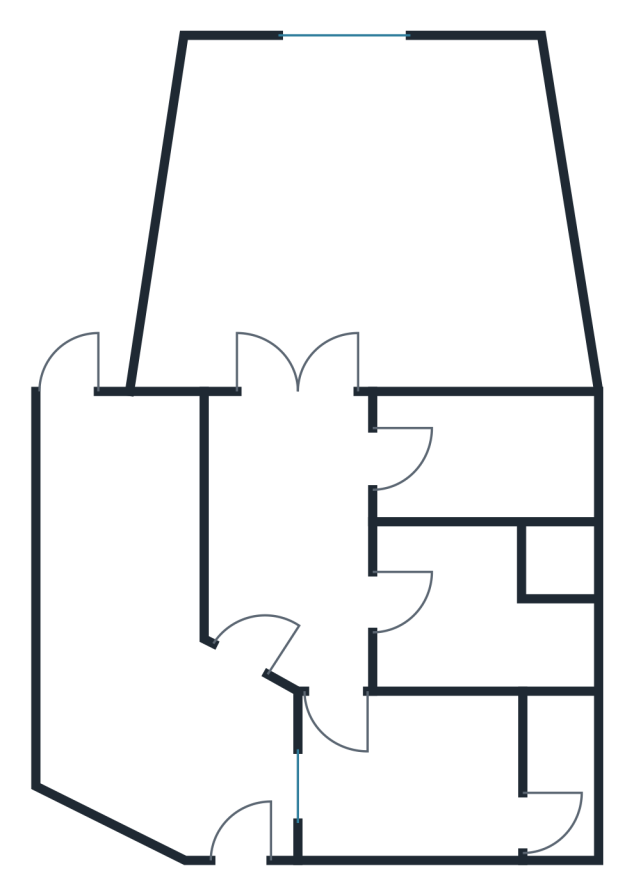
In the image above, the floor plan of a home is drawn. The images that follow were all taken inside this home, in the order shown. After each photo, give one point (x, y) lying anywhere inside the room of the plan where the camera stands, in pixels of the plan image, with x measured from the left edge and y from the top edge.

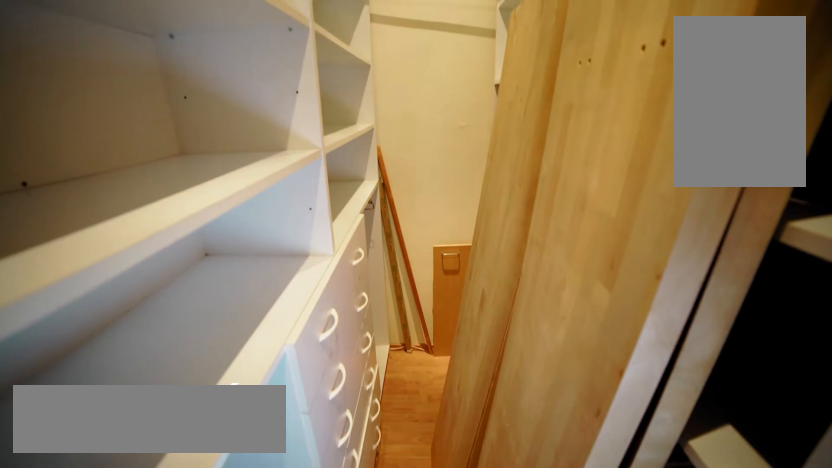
(561, 727)
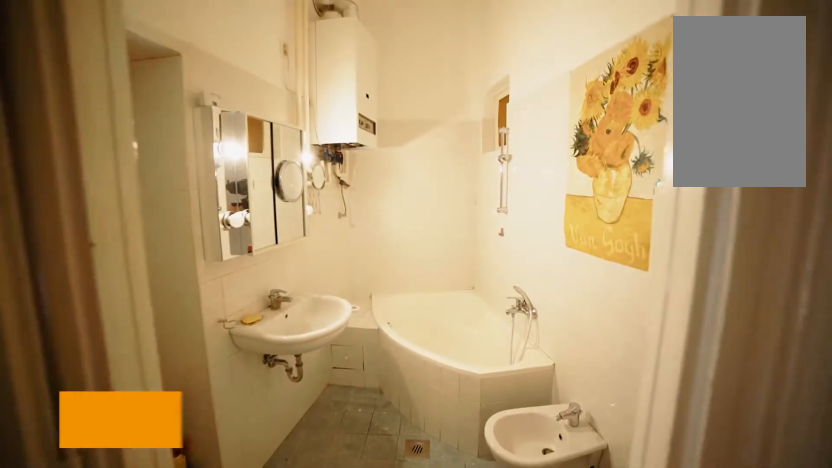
(382, 458)
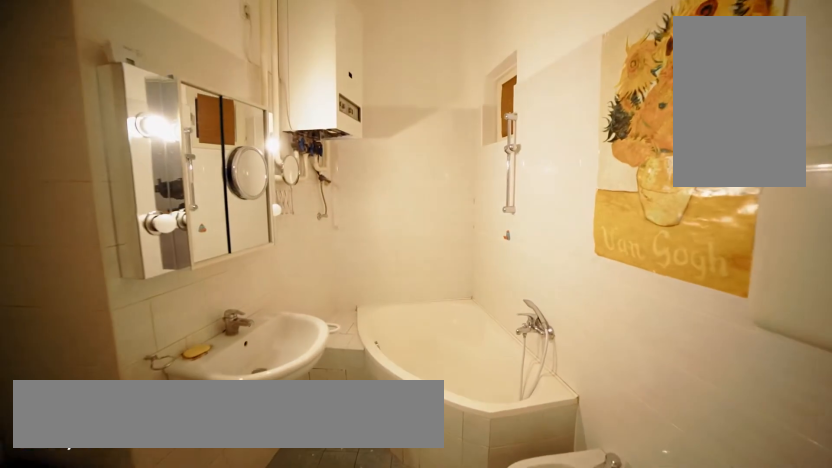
(439, 460)
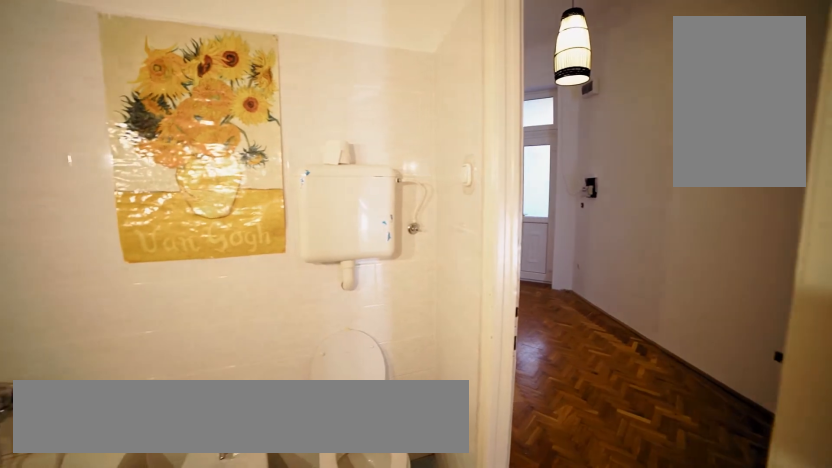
(465, 433)
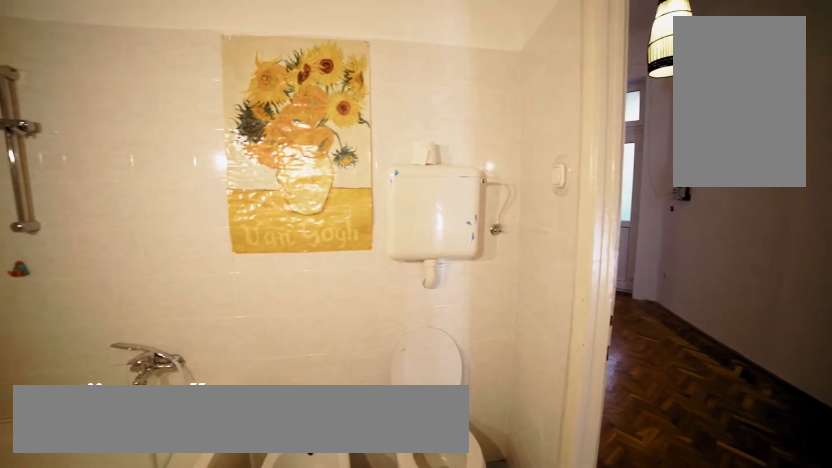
(465, 433)
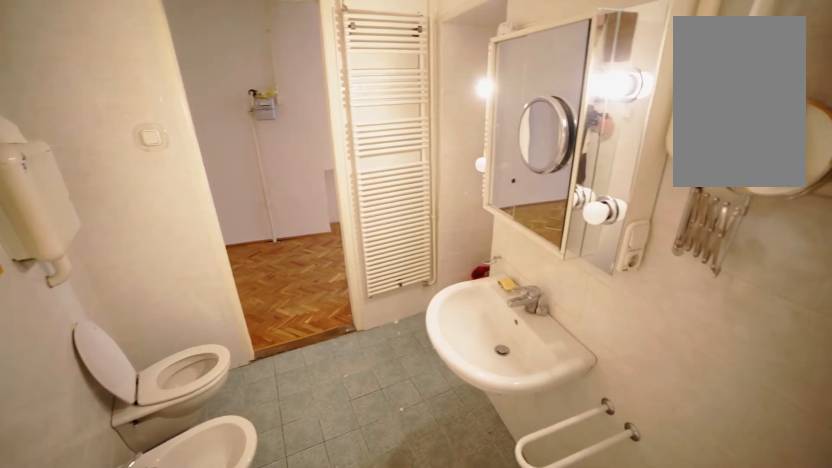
(558, 462)
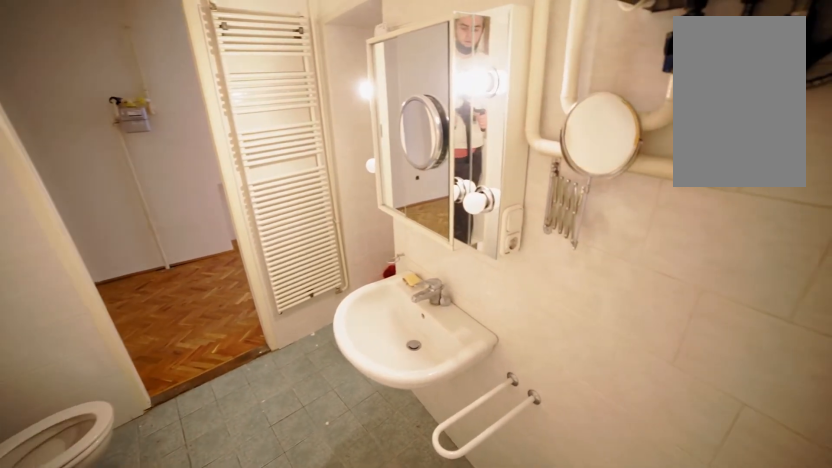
(558, 461)
